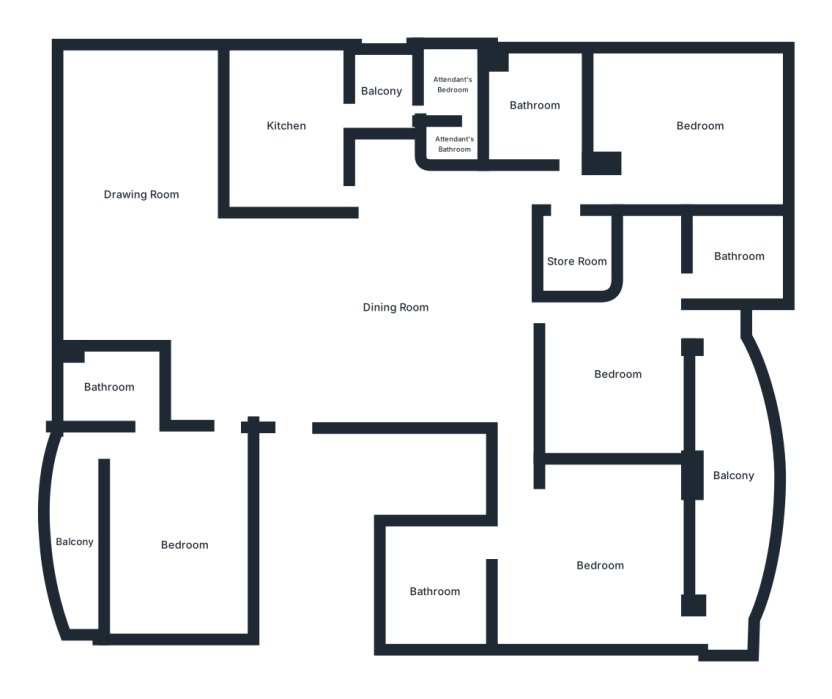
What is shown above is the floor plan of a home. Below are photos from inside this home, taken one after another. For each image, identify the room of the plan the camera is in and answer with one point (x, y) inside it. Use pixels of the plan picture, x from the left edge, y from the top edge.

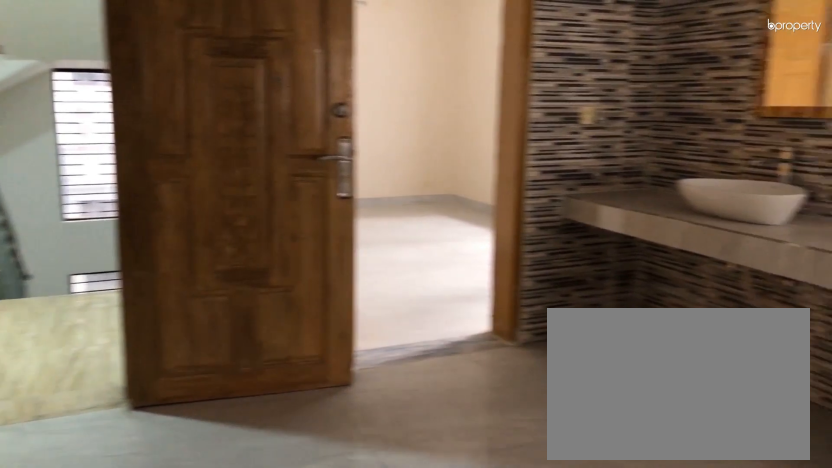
(396, 306)
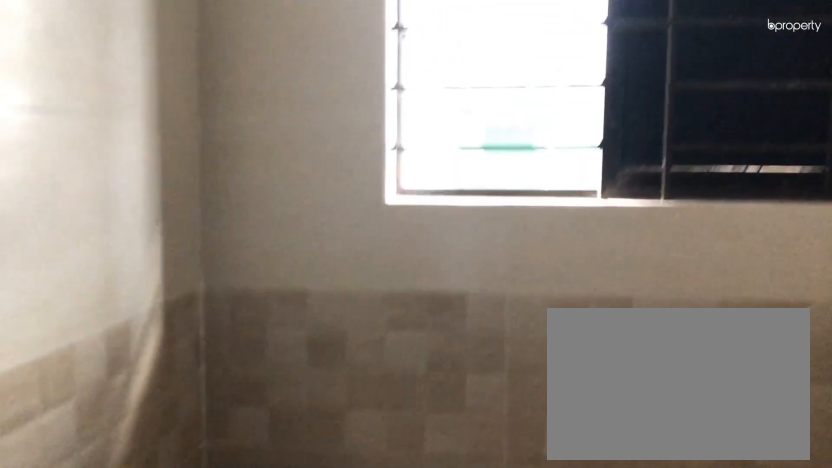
(112, 385)
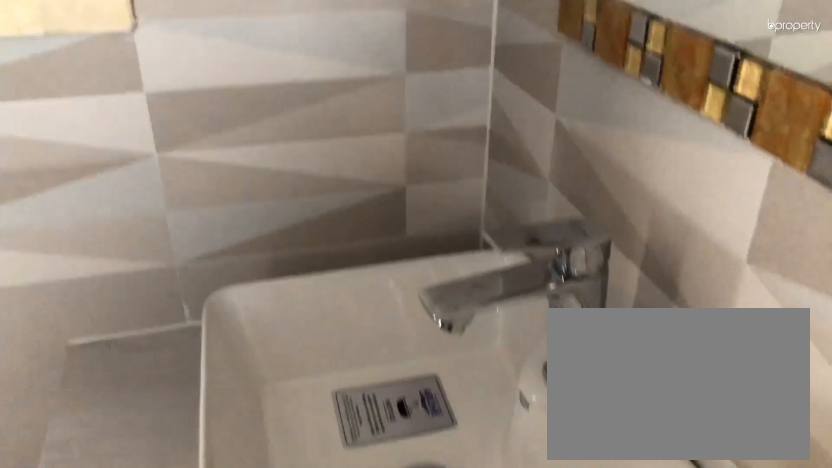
(538, 112)
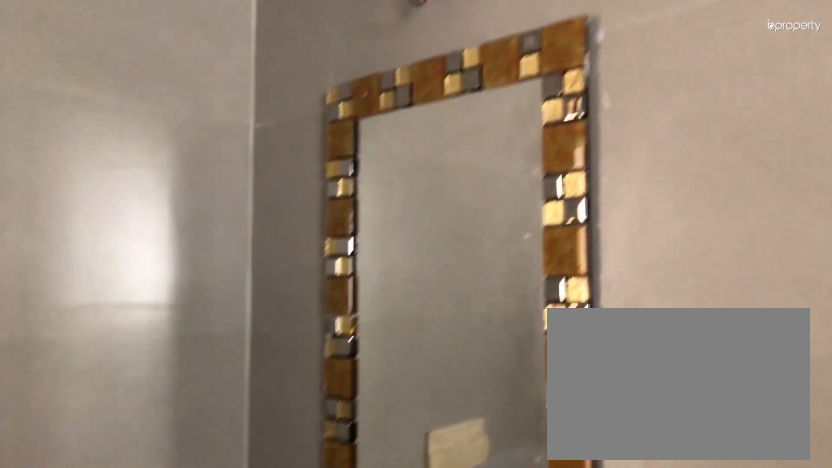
(538, 112)
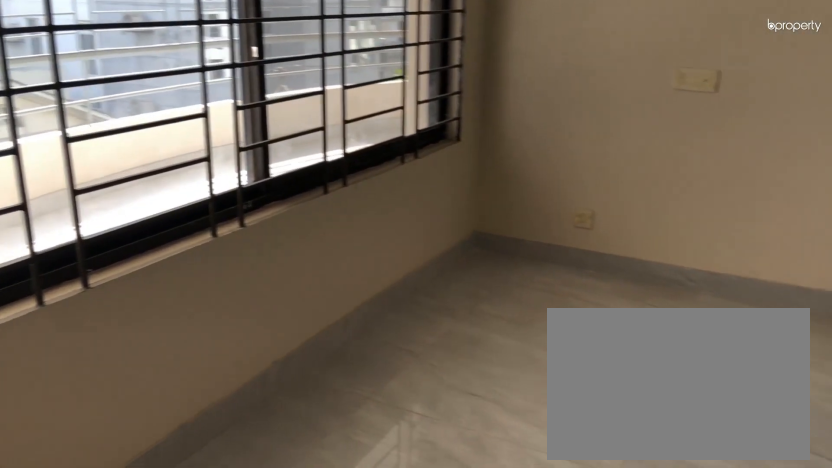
(613, 376)
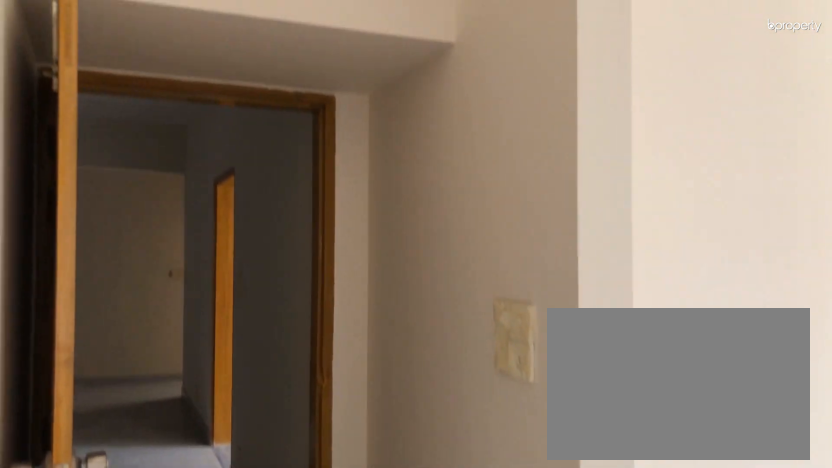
(593, 557)
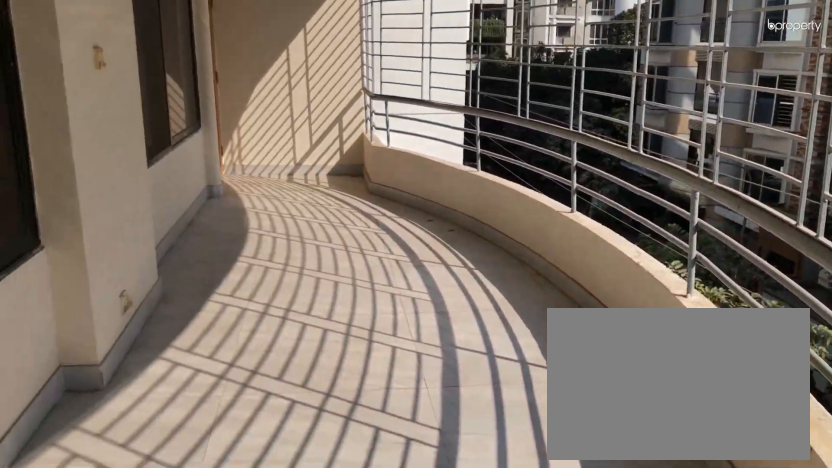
(732, 449)
